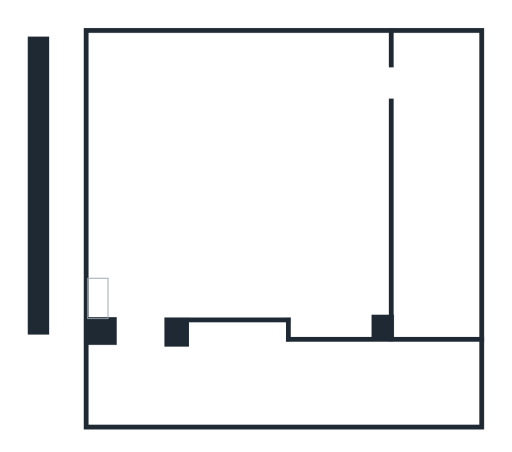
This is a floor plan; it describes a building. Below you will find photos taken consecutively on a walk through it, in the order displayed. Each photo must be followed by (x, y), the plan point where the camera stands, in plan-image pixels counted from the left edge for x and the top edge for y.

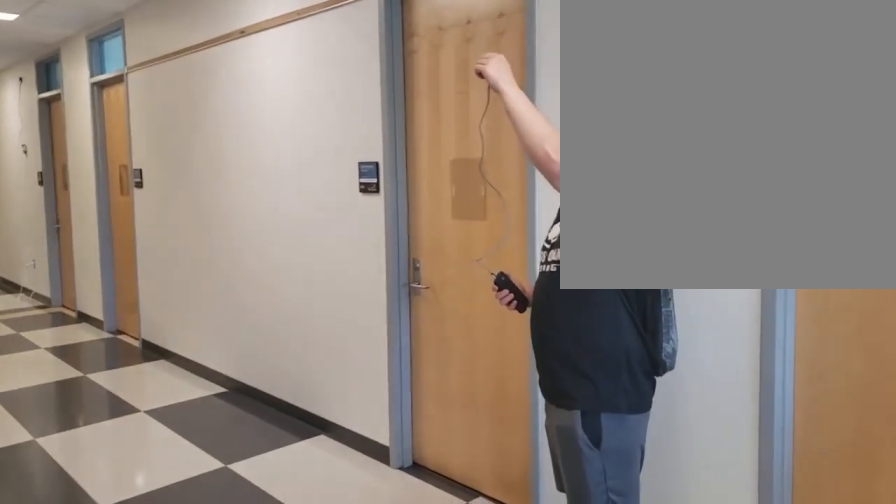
(186, 375)
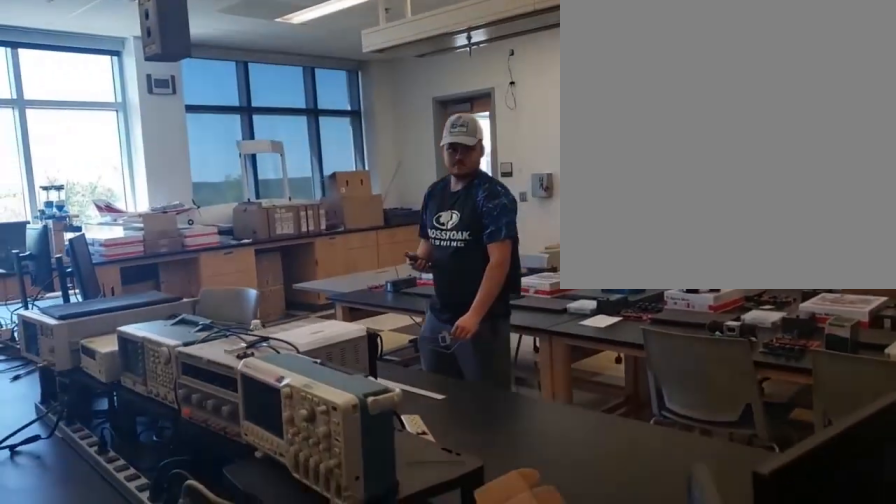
(236, 209)
